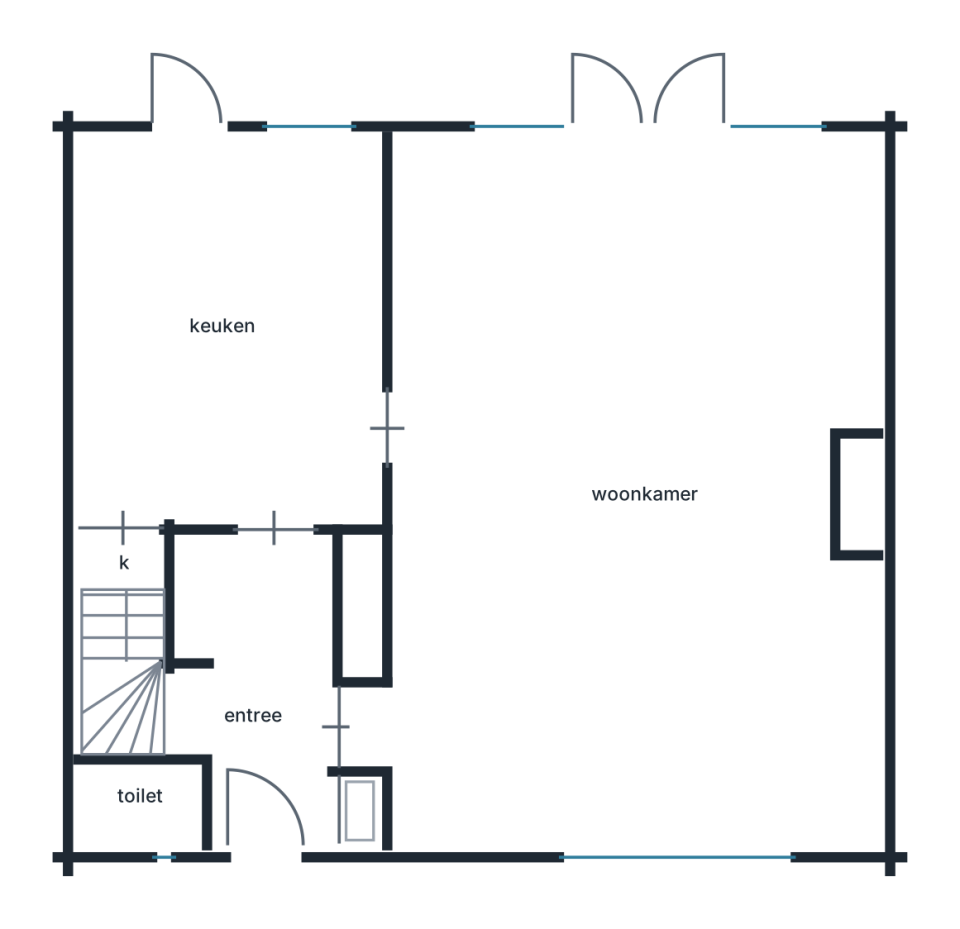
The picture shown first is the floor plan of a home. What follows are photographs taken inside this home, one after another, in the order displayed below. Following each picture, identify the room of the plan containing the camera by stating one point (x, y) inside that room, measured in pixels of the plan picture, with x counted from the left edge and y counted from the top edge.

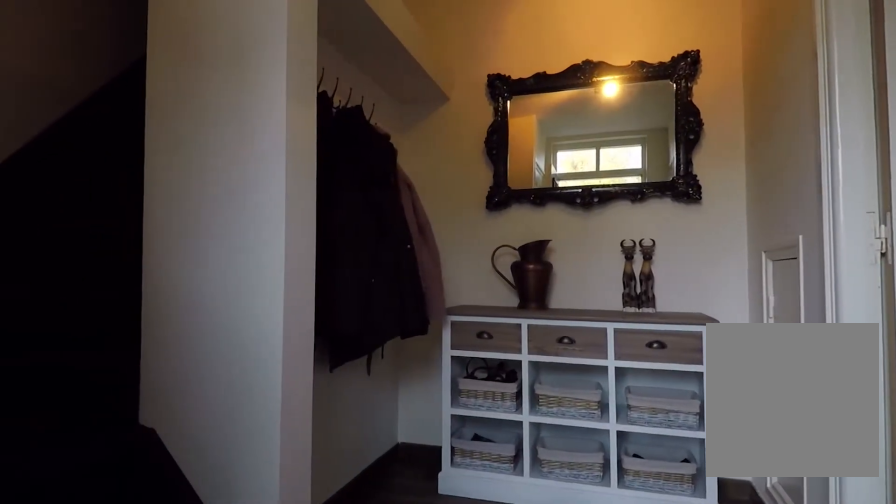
(258, 688)
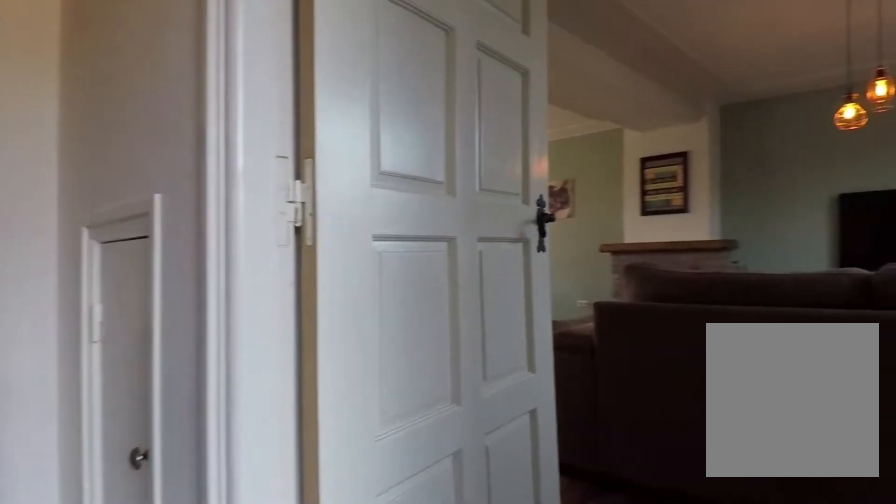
(258, 688)
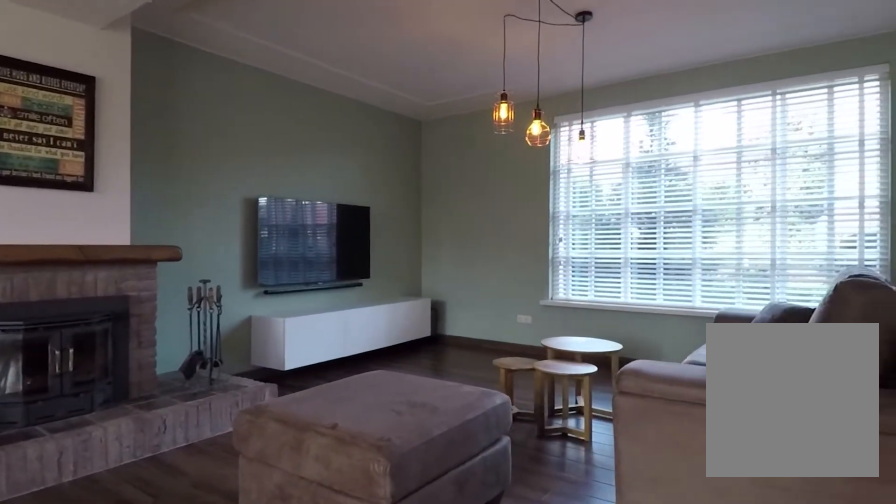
(638, 226)
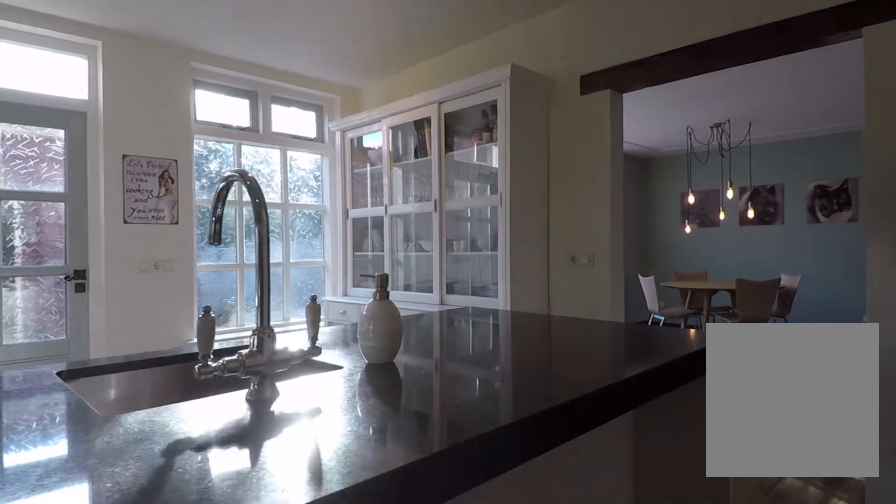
(232, 284)
